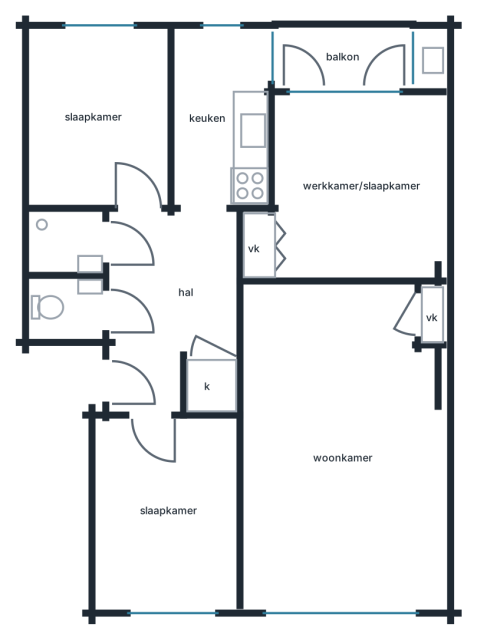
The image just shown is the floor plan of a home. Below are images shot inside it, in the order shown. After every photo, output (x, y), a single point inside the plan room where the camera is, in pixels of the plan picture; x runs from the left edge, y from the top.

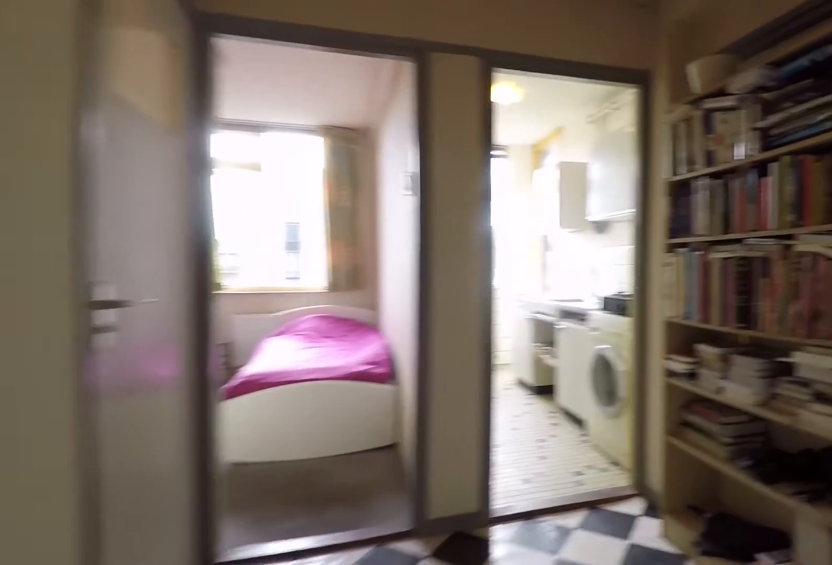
(166, 300)
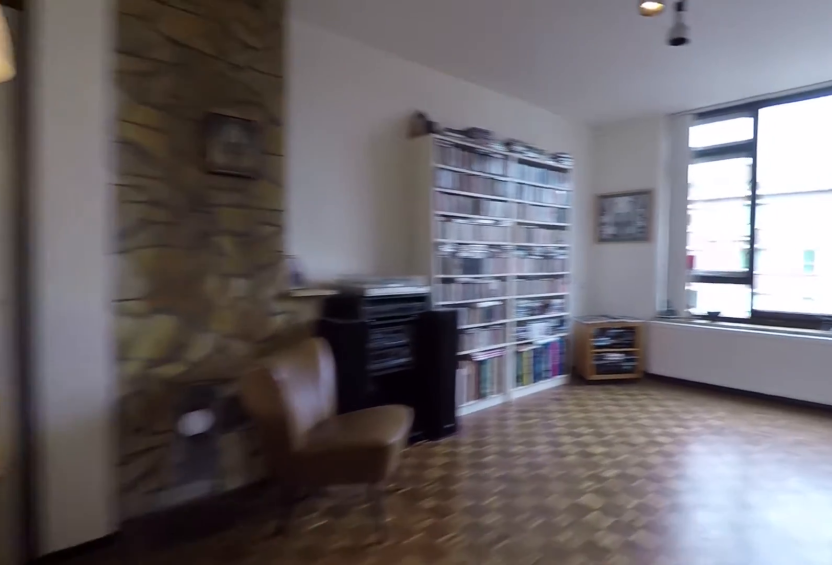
(340, 451)
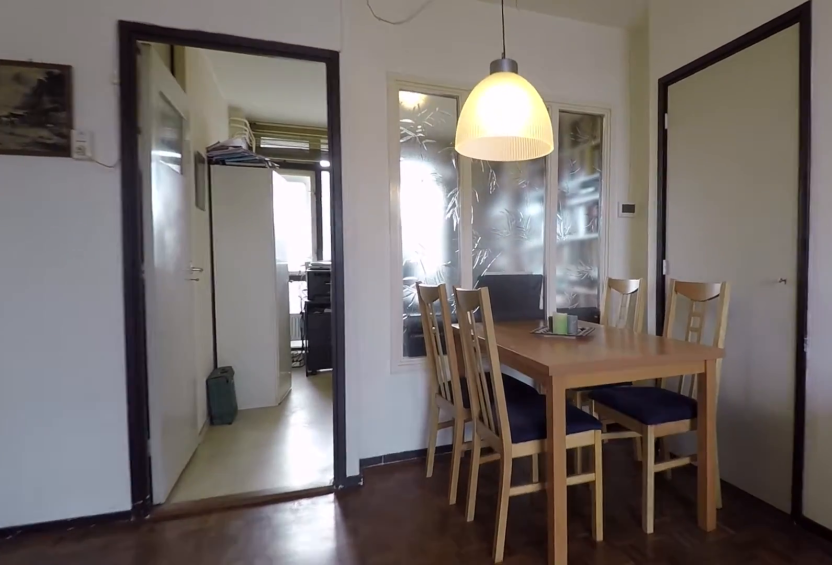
(340, 451)
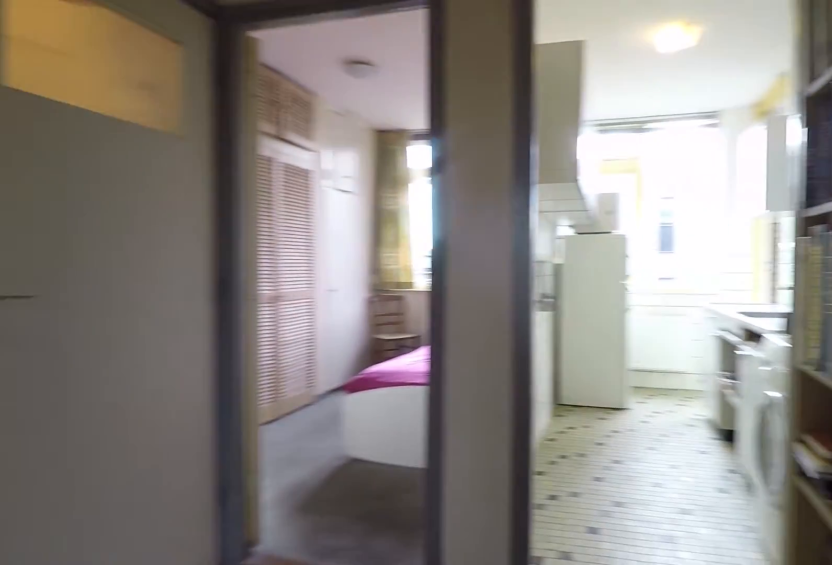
(167, 301)
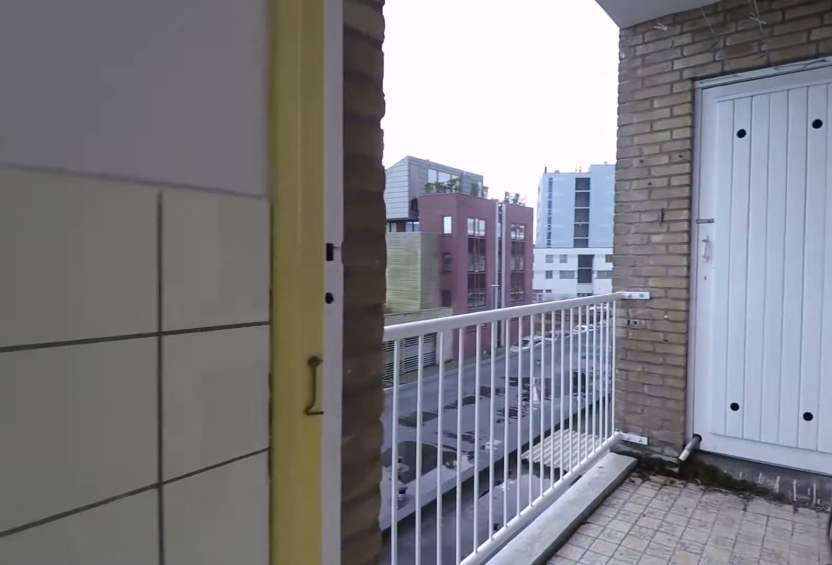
(227, 133)
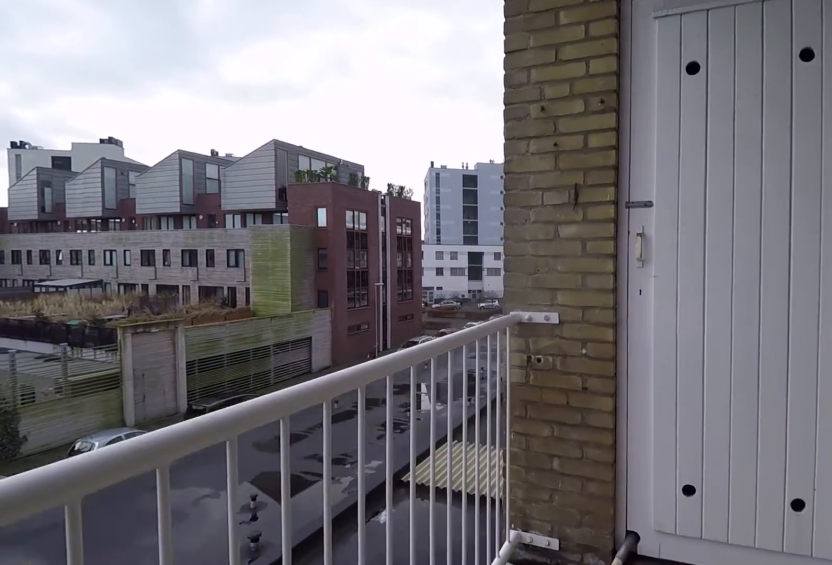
(342, 55)
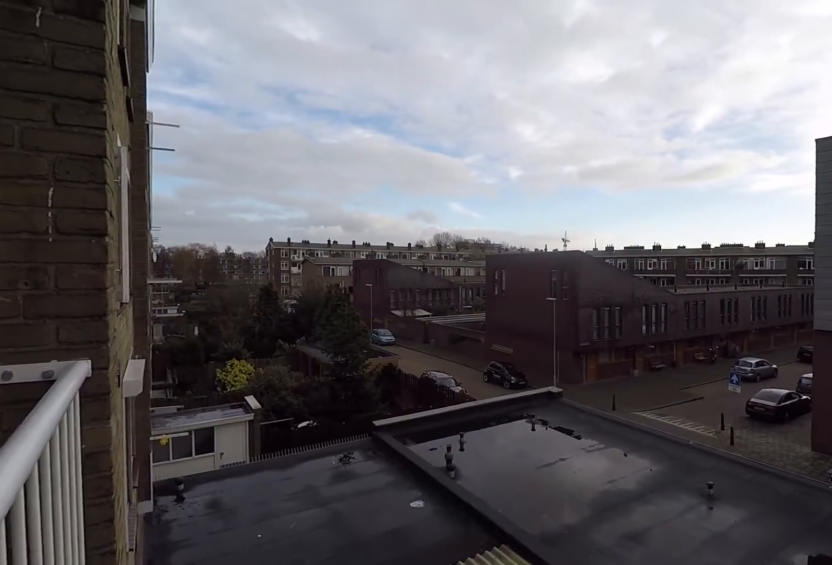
(342, 55)
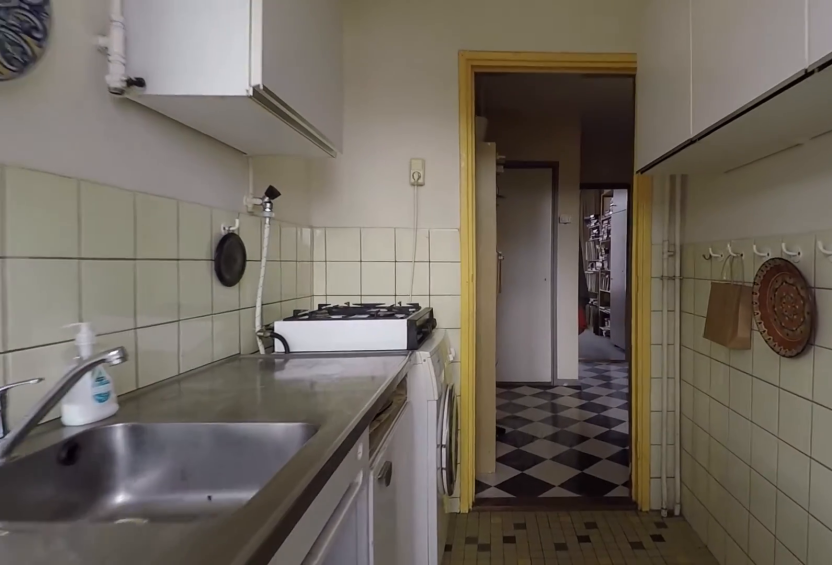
(222, 120)
